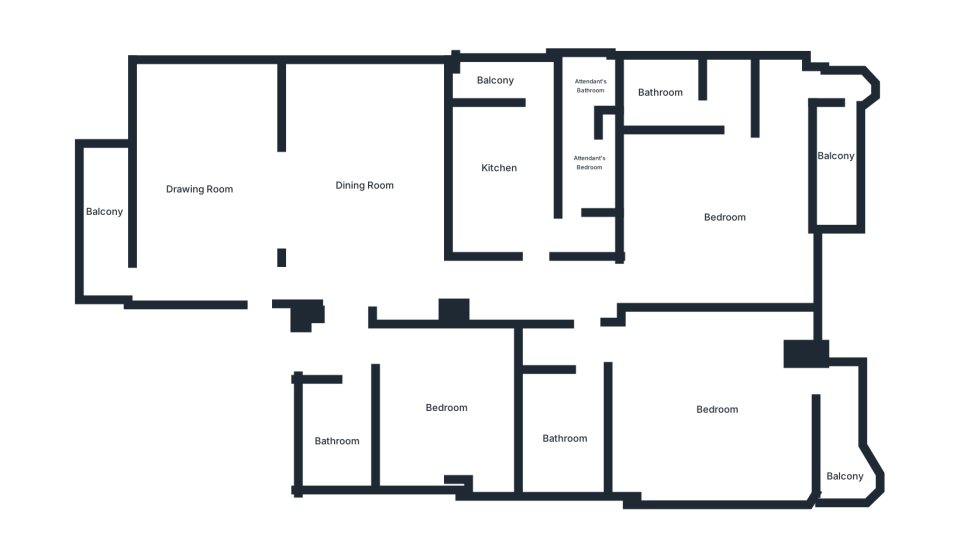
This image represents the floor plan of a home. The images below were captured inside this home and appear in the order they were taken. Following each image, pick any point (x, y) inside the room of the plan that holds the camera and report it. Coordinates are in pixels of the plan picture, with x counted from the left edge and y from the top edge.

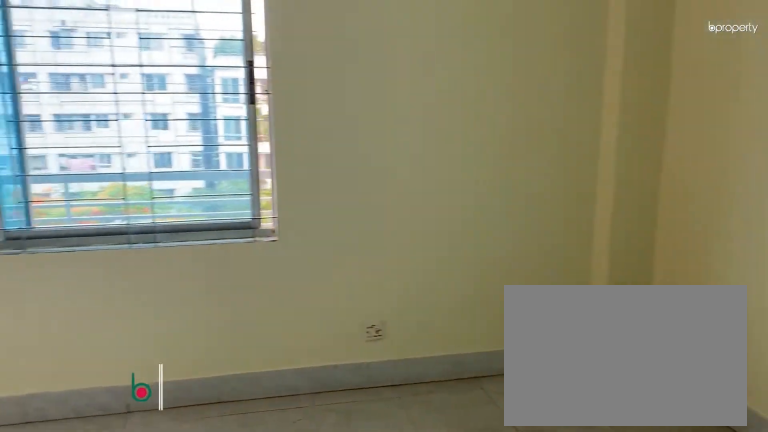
(212, 181)
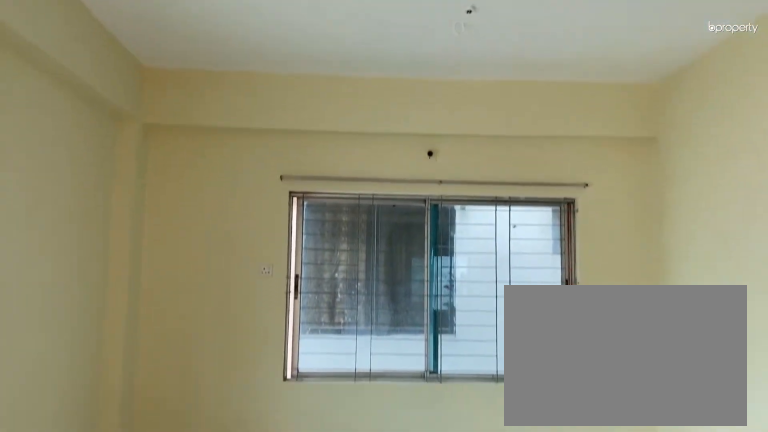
(212, 181)
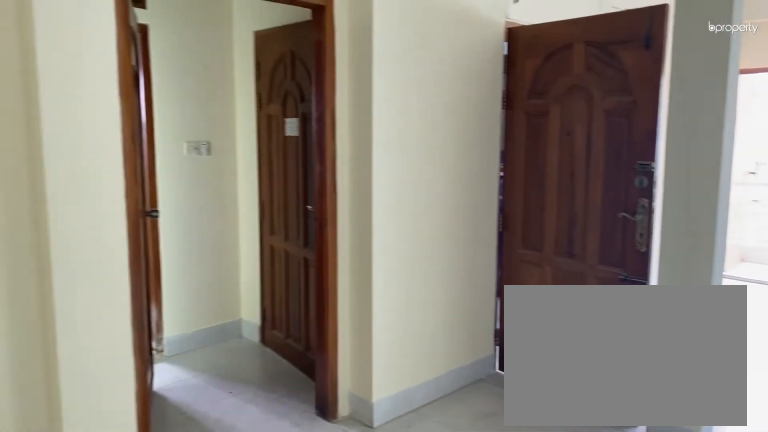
(368, 184)
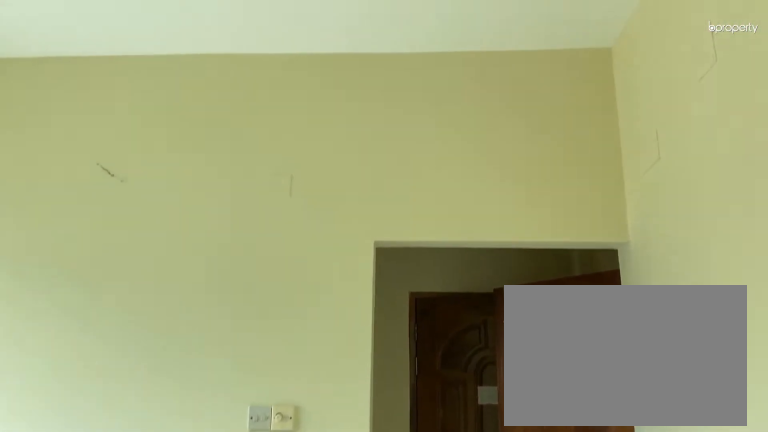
(445, 407)
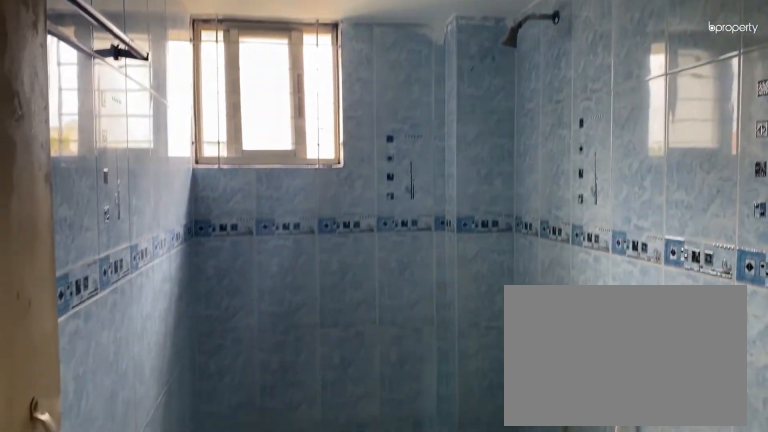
(342, 433)
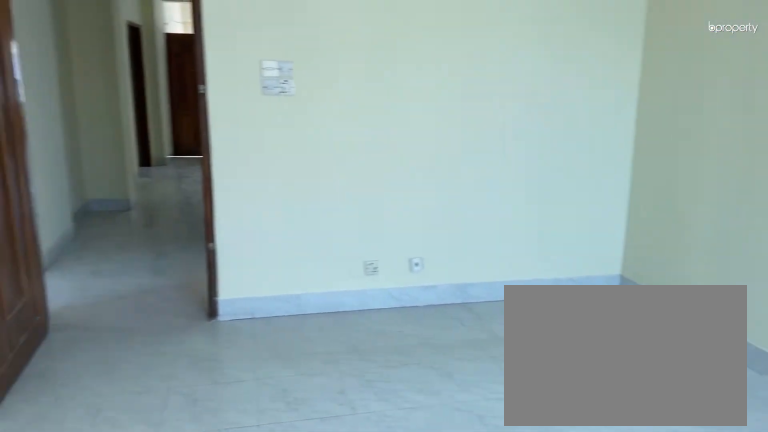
(717, 217)
